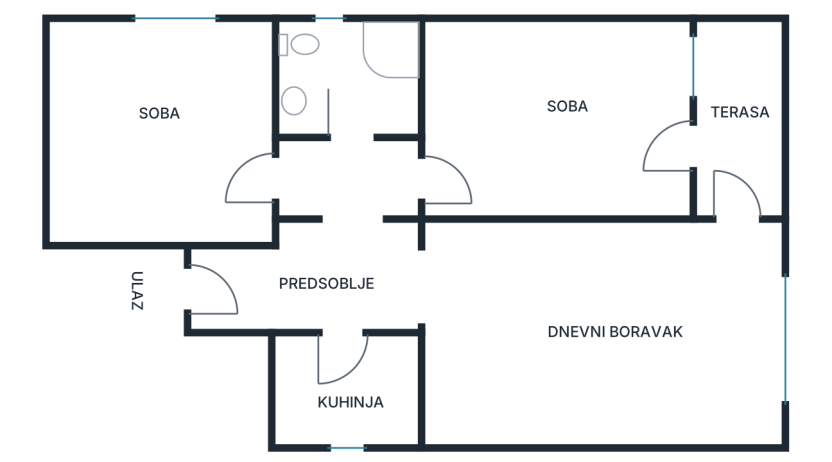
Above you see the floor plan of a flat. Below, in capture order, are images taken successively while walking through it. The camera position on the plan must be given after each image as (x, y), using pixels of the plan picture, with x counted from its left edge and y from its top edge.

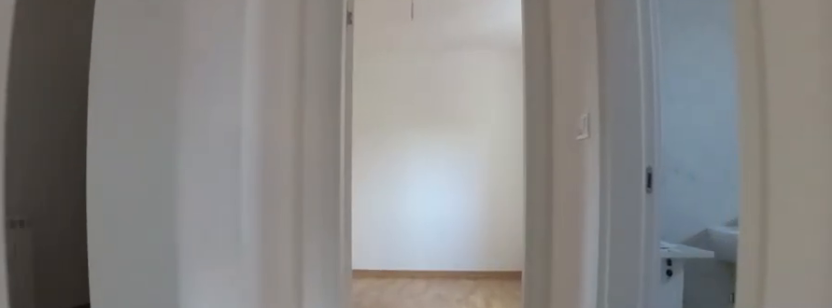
(488, 167)
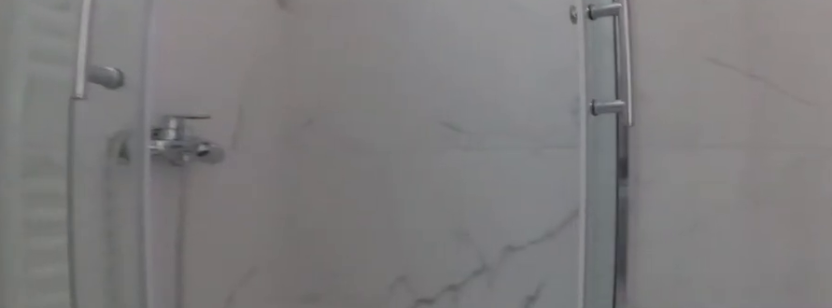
(345, 100)
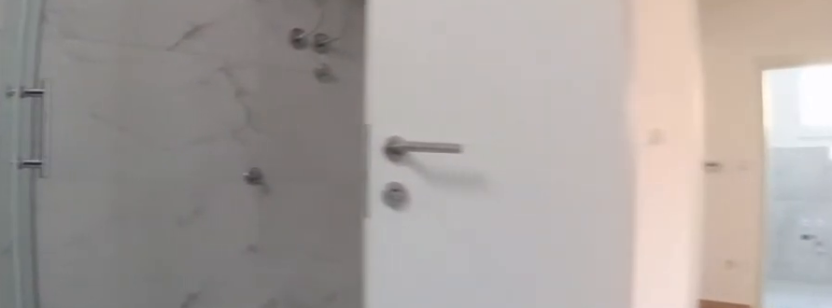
(349, 68)
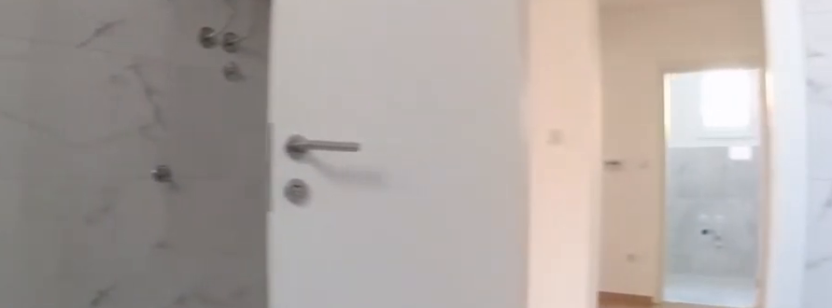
(349, 63)
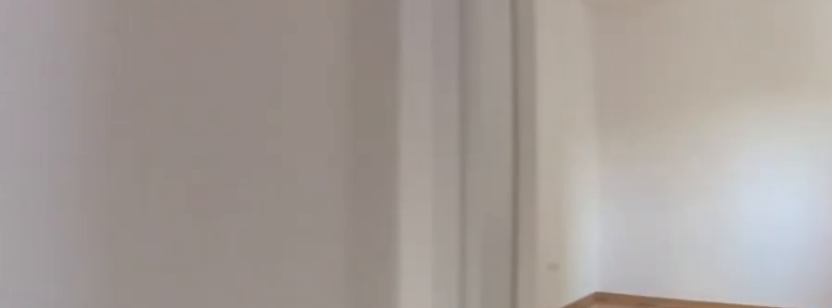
(349, 143)
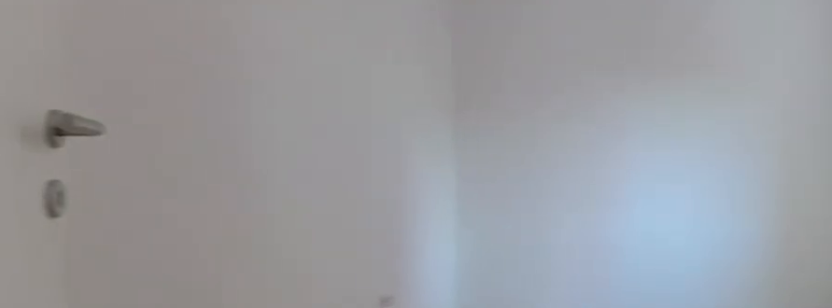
(309, 172)
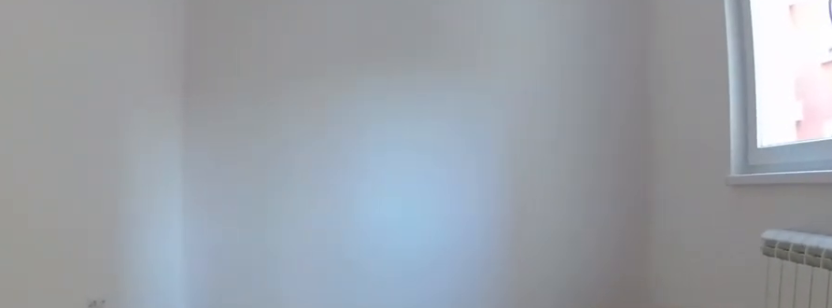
(306, 170)
